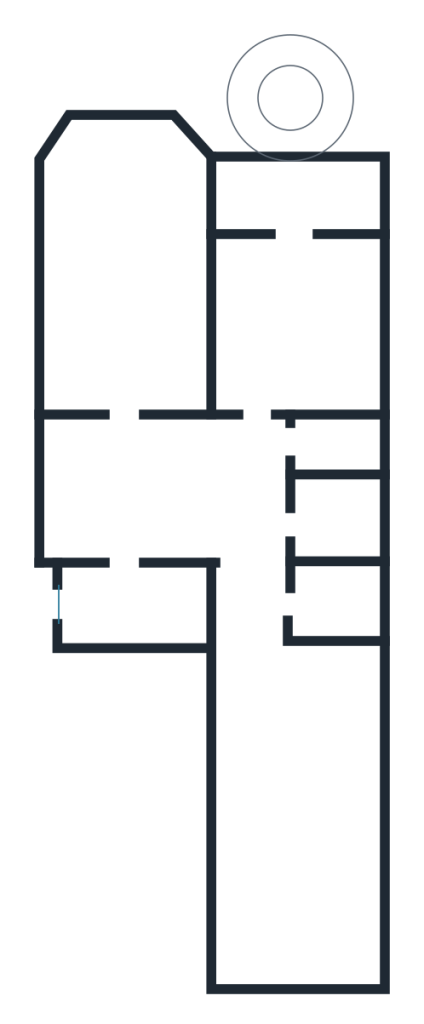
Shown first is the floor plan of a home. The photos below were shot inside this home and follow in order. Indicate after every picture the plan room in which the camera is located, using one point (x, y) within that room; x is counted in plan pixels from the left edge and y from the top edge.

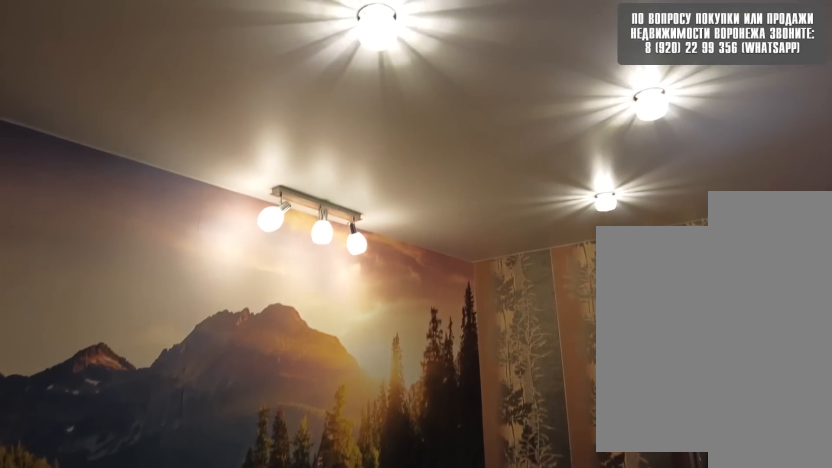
(135, 505)
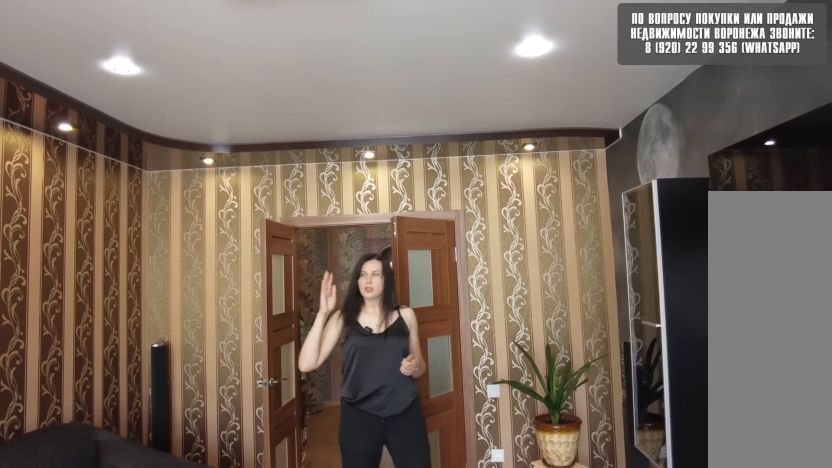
(122, 360)
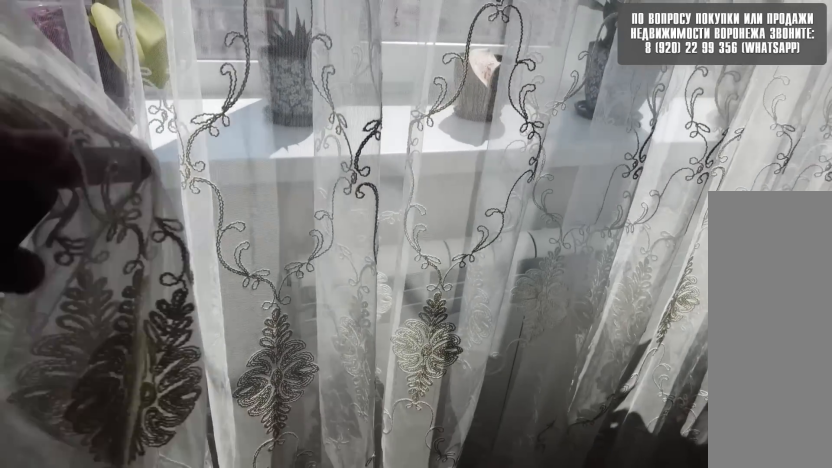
(122, 360)
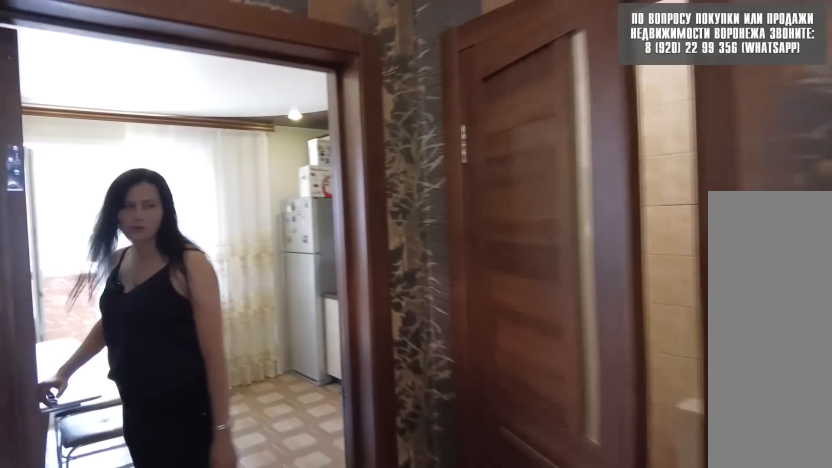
(129, 515)
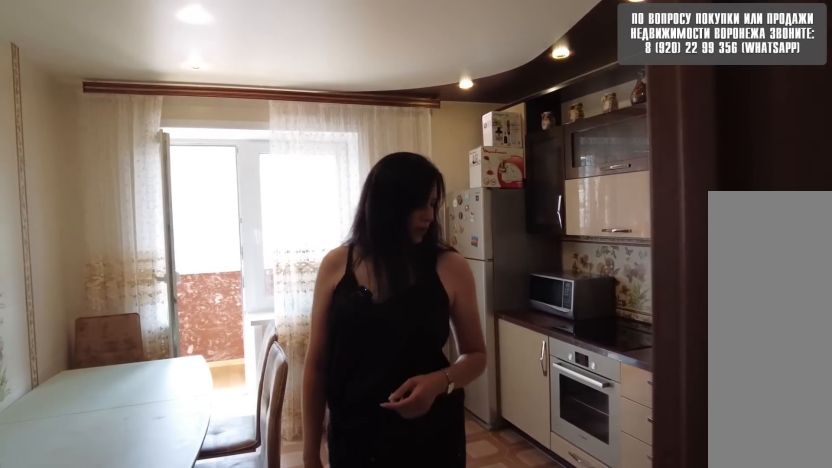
(247, 481)
